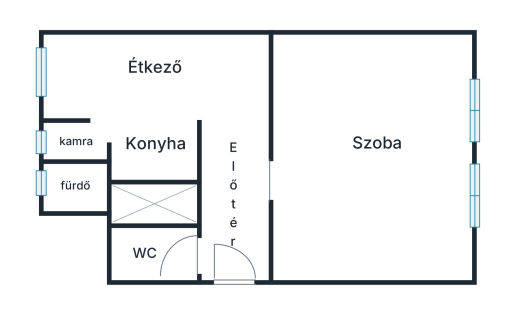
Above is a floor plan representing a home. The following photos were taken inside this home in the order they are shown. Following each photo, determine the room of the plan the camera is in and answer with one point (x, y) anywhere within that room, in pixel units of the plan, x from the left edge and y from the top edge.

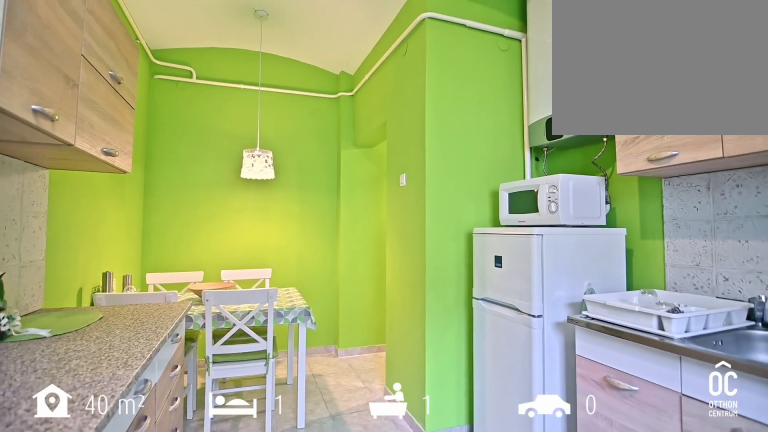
(155, 141)
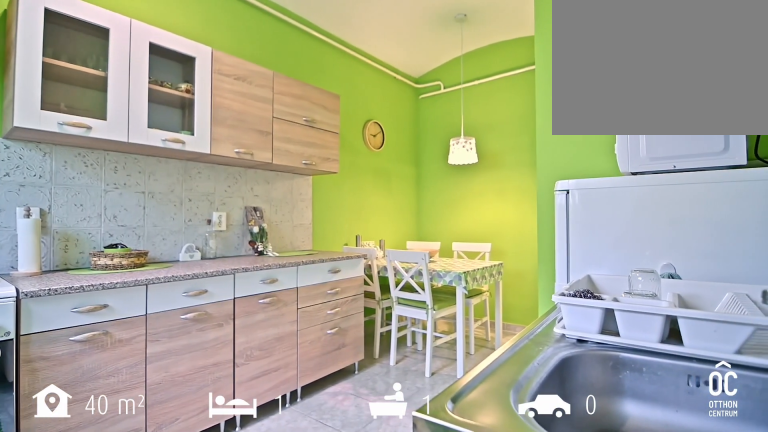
(155, 141)
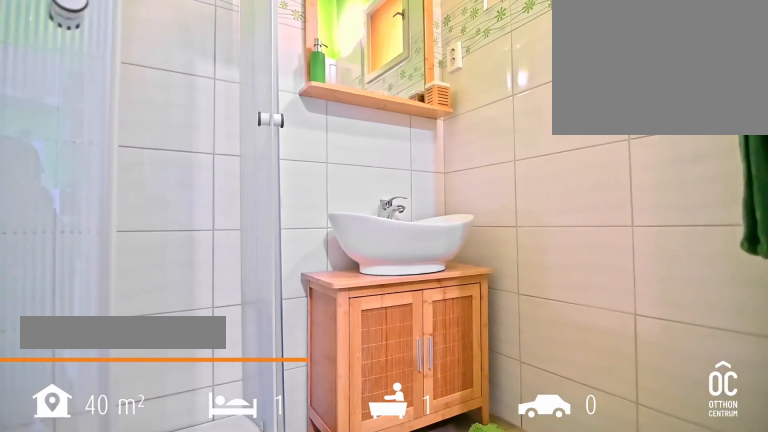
(76, 185)
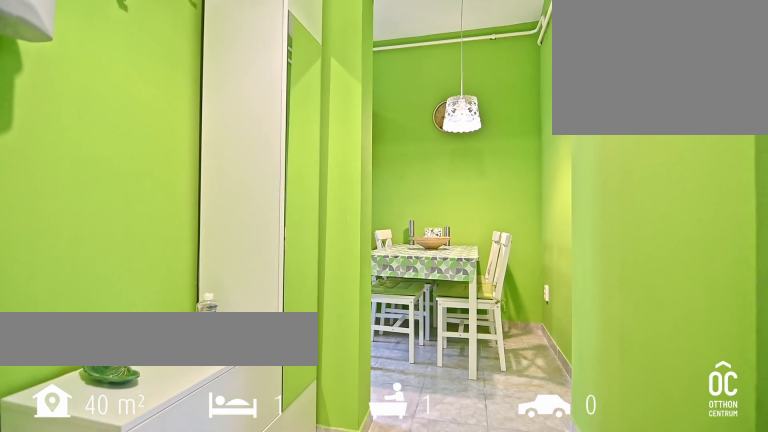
(235, 194)
